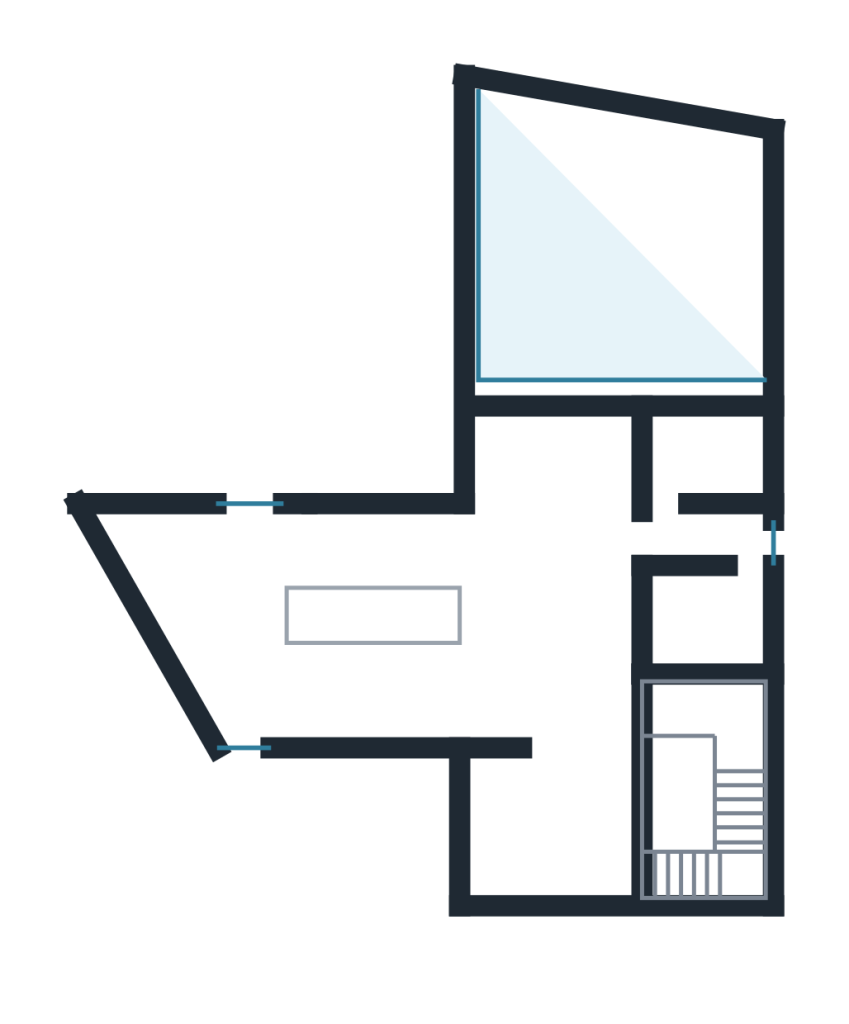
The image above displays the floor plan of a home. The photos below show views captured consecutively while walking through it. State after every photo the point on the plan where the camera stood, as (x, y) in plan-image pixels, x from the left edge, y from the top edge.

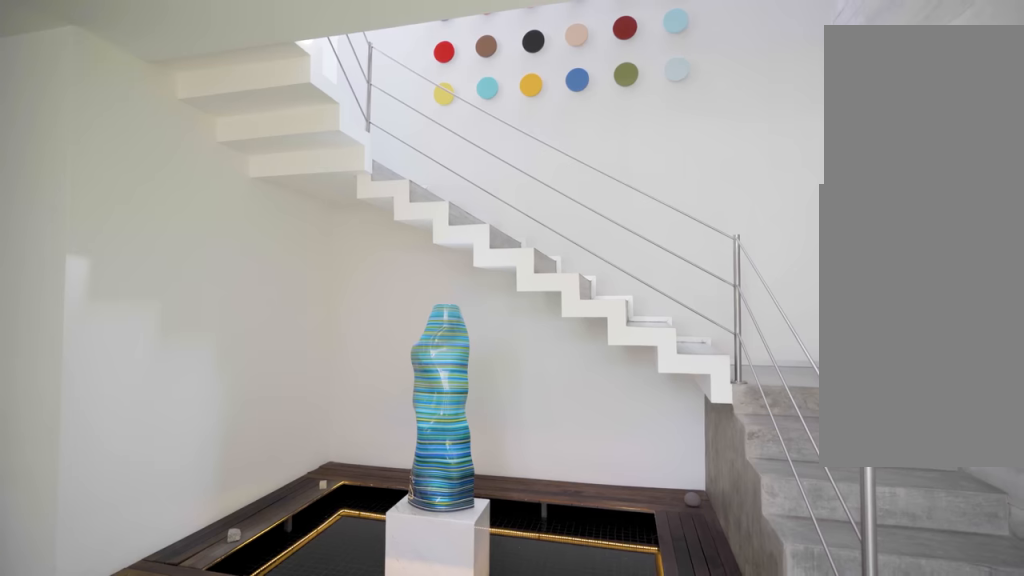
(512, 822)
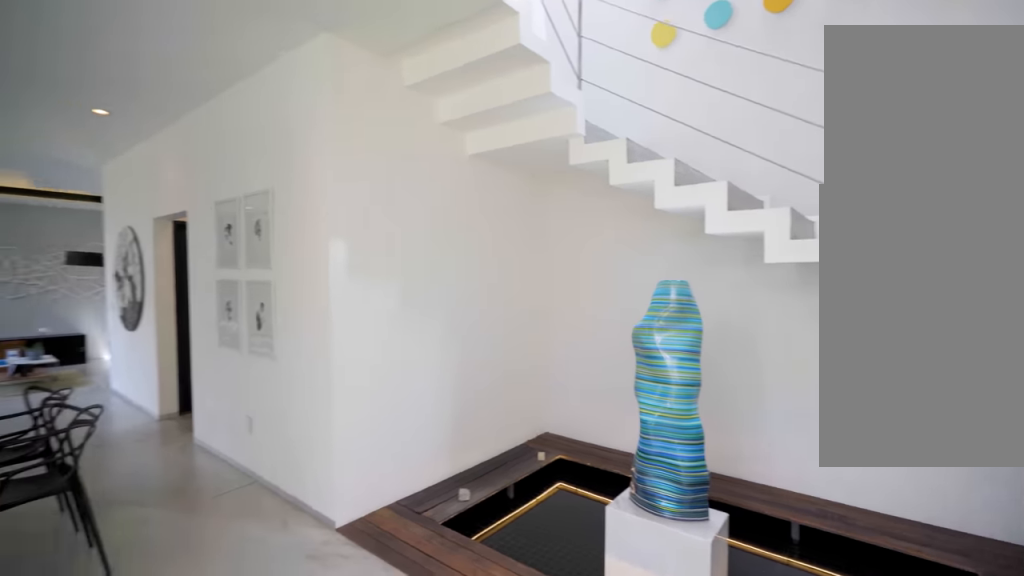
(594, 758)
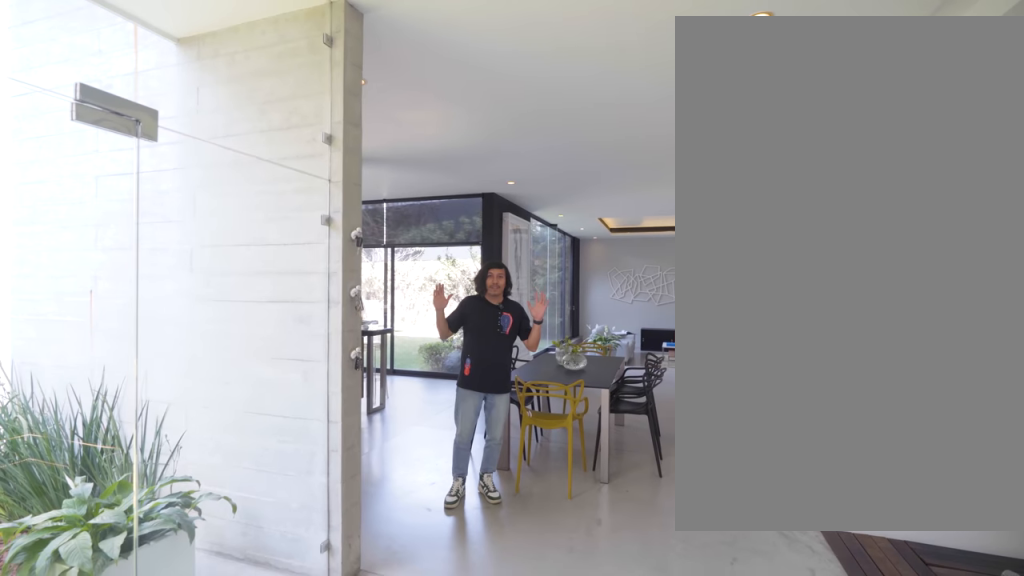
(595, 769)
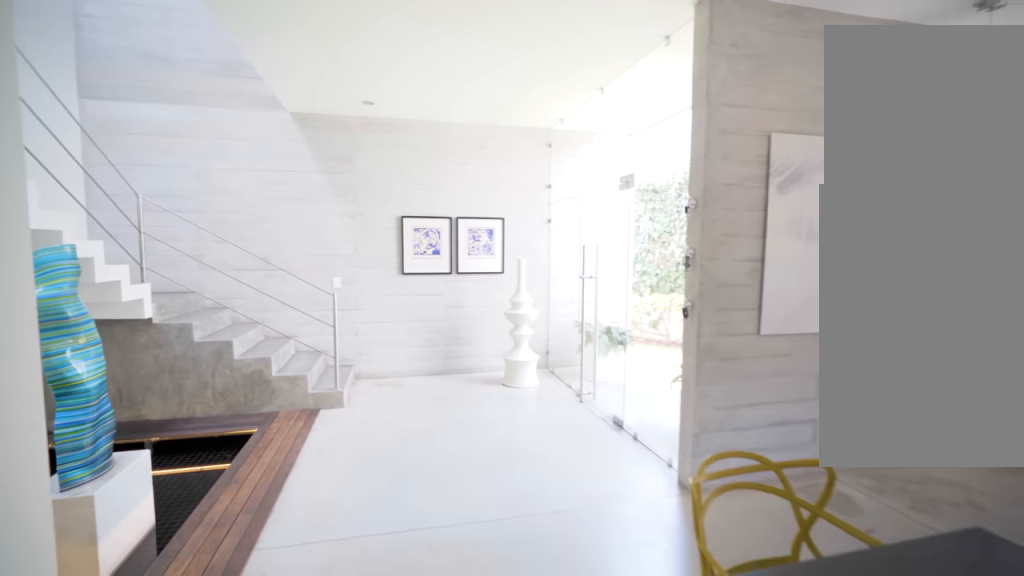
(584, 546)
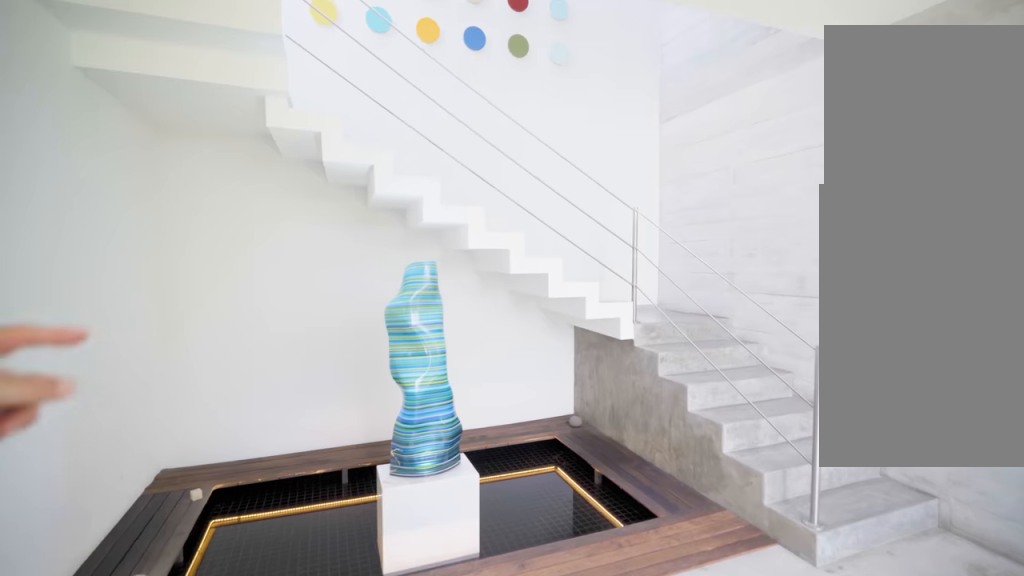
(501, 647)
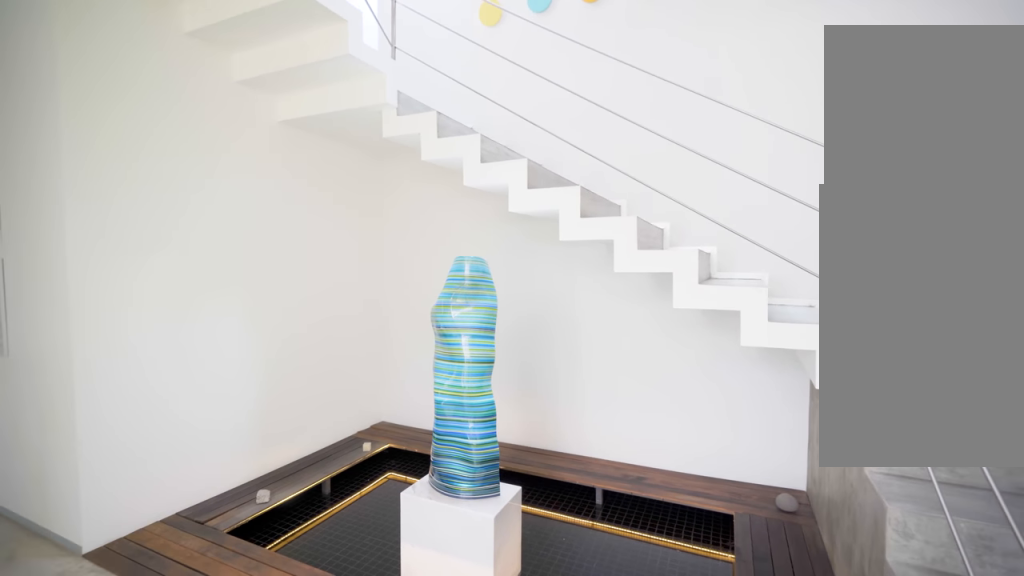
(555, 712)
